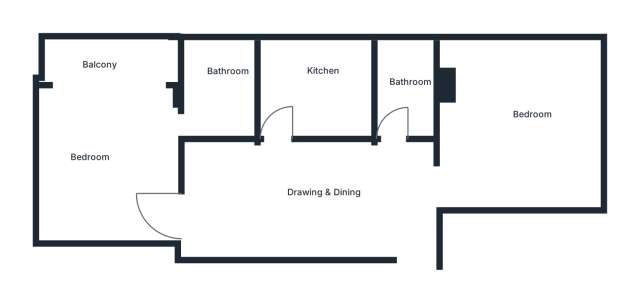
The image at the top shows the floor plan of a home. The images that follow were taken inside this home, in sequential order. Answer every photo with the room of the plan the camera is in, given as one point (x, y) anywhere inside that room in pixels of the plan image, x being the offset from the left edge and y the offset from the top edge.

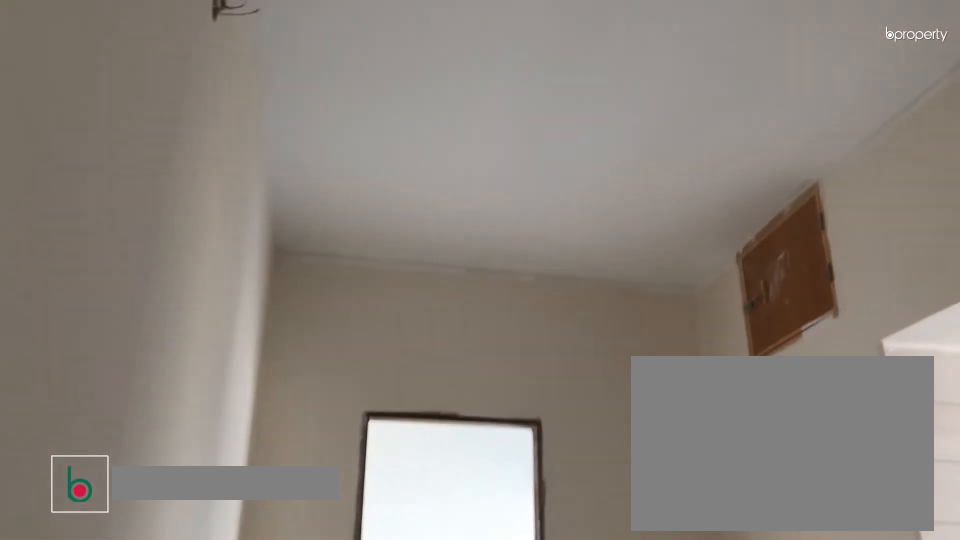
(341, 199)
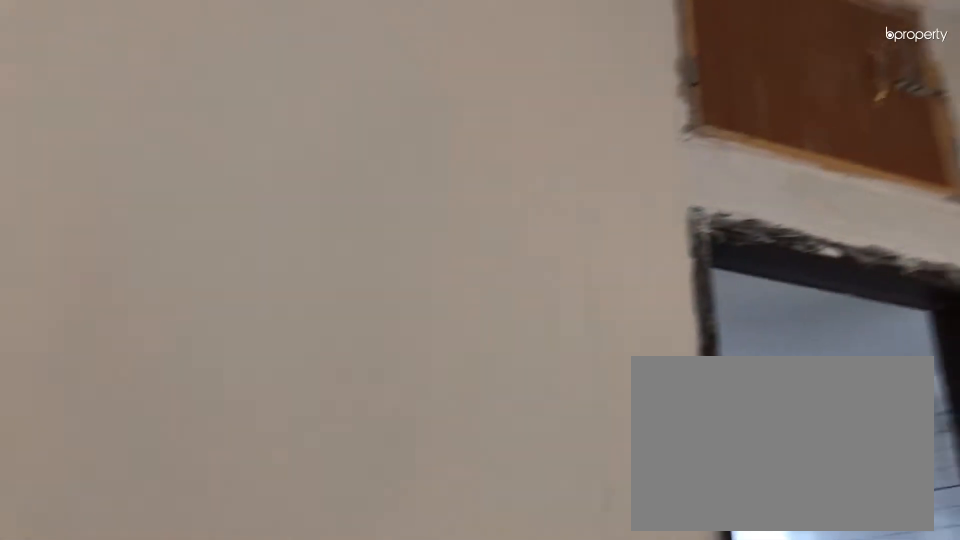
(341, 199)
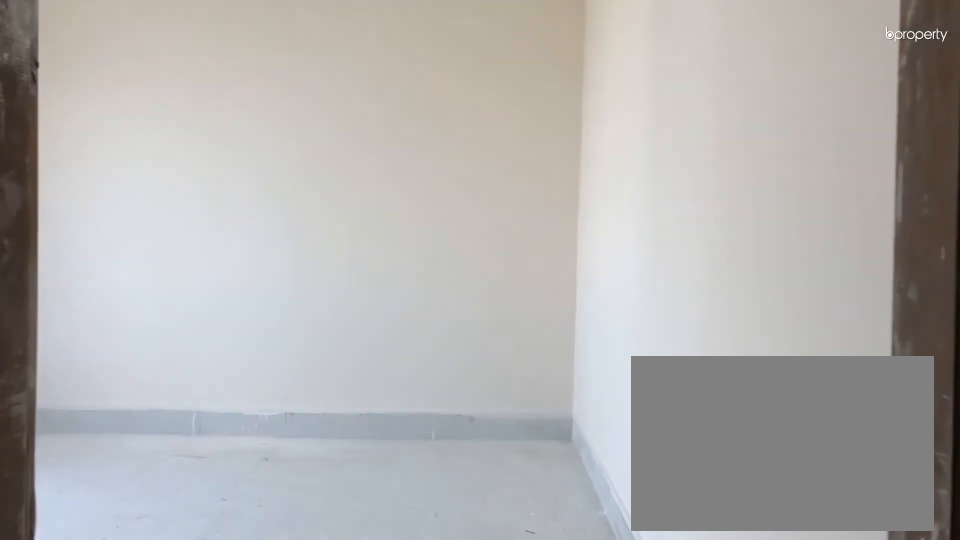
(481, 168)
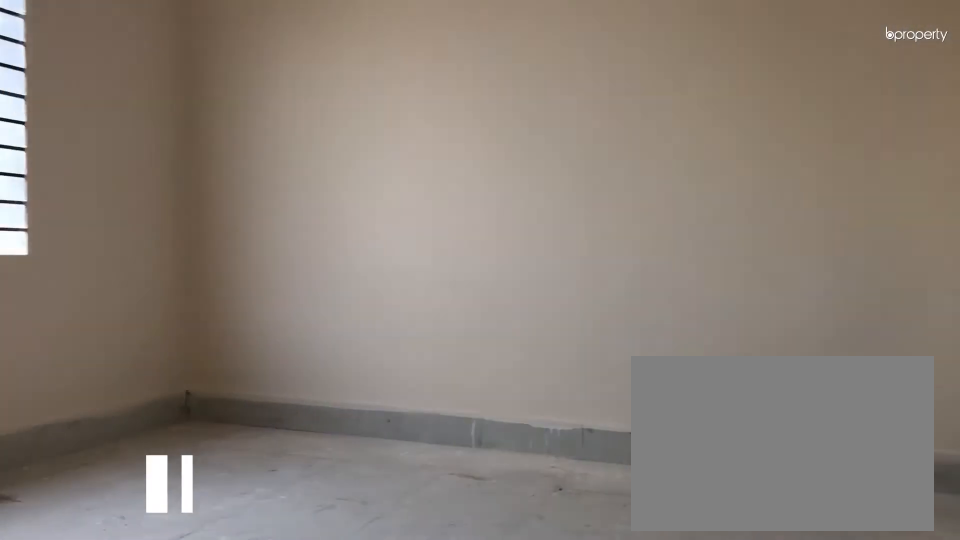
(515, 131)
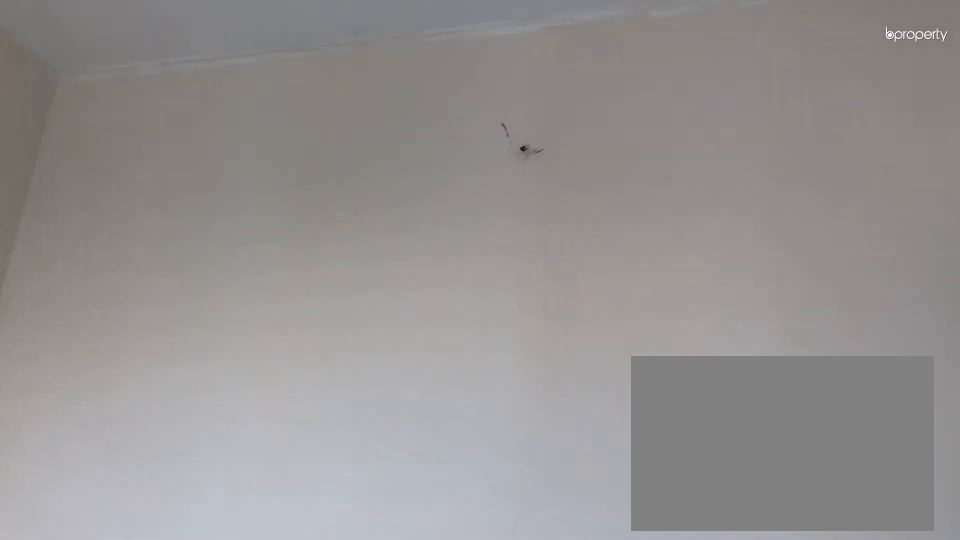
(515, 131)
